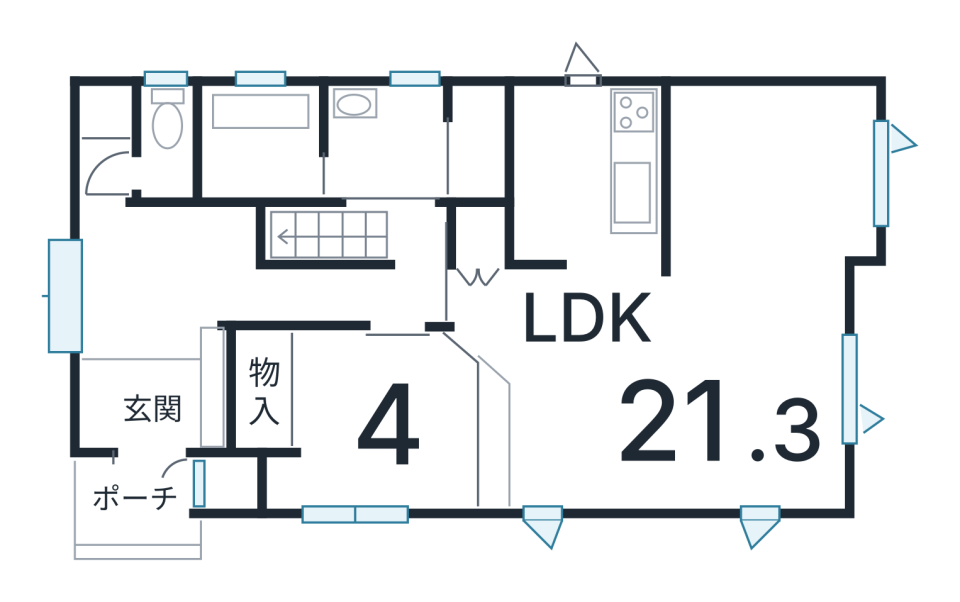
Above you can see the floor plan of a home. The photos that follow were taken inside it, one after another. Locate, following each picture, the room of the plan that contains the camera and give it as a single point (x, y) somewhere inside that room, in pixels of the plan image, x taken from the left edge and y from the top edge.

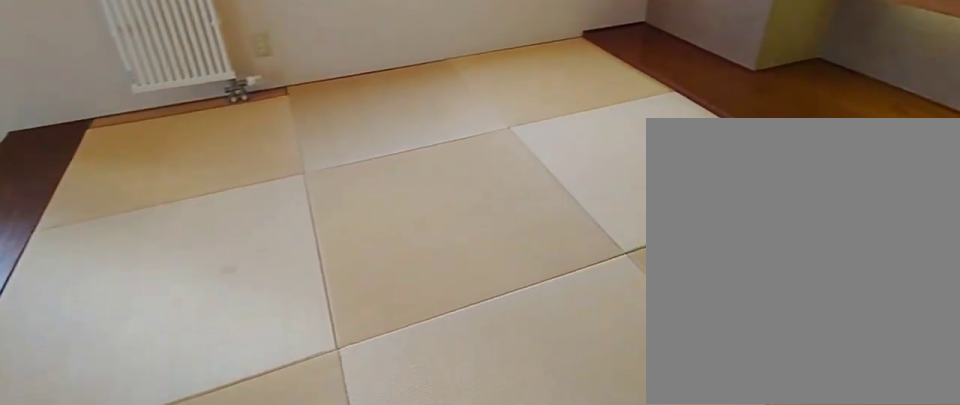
(382, 431)
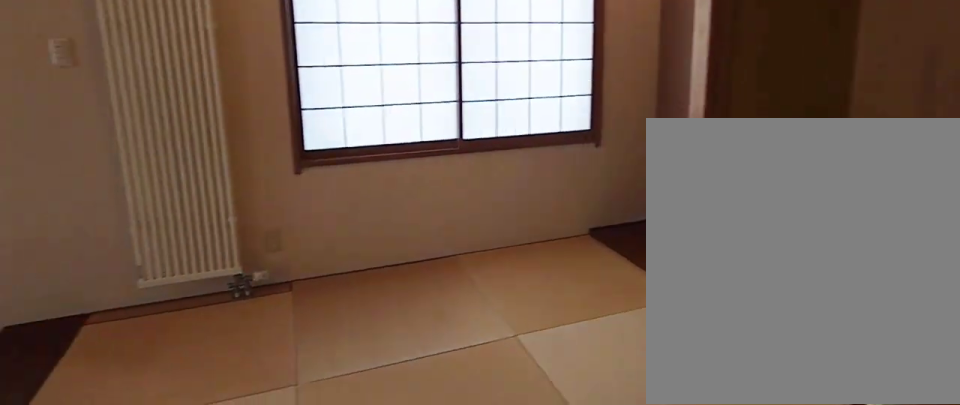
(382, 431)
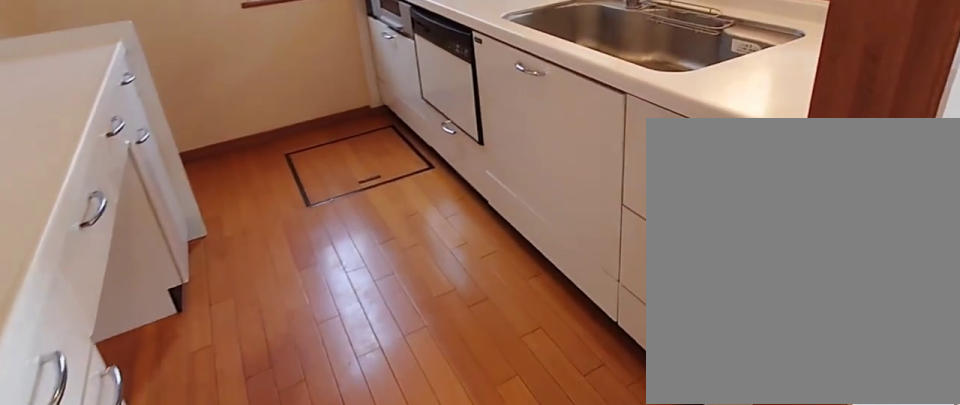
(589, 191)
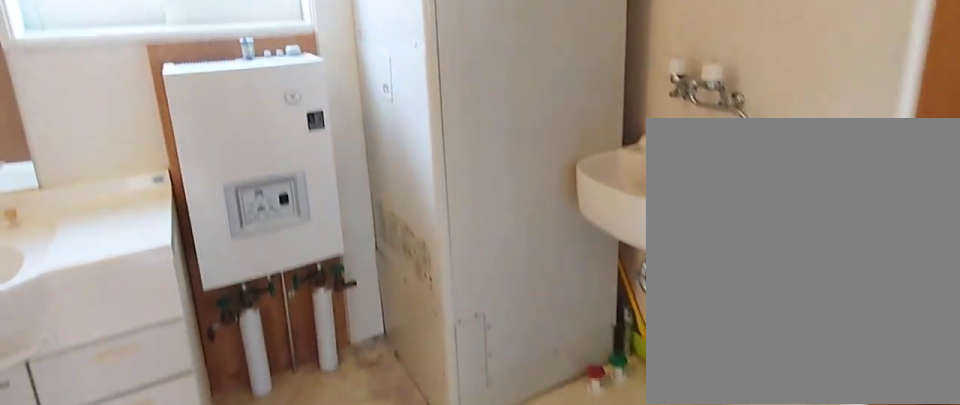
(408, 142)
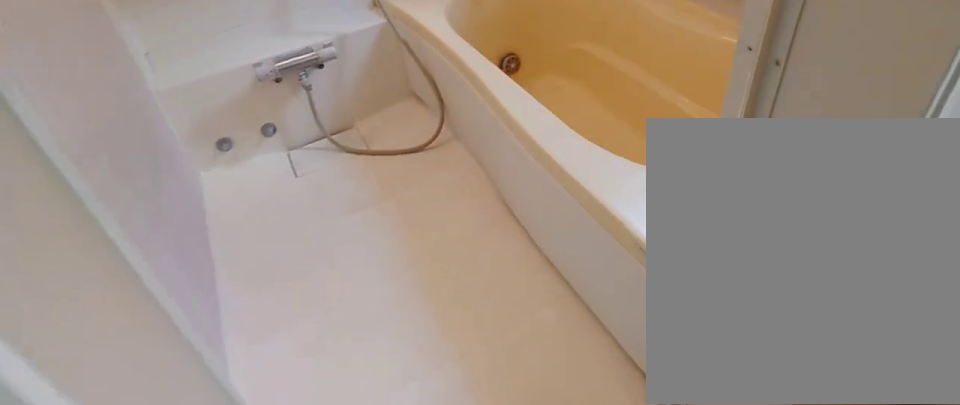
(255, 143)
